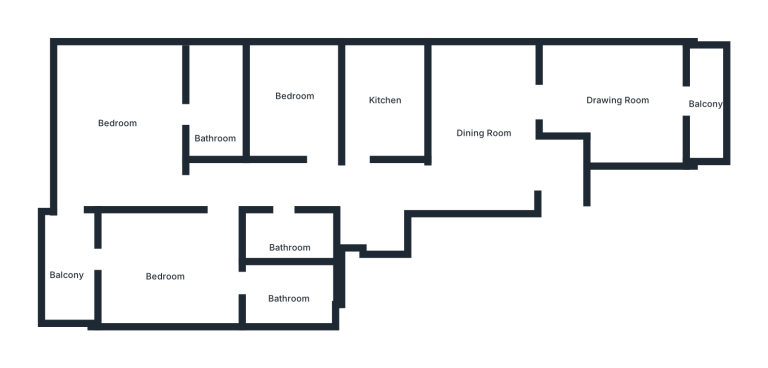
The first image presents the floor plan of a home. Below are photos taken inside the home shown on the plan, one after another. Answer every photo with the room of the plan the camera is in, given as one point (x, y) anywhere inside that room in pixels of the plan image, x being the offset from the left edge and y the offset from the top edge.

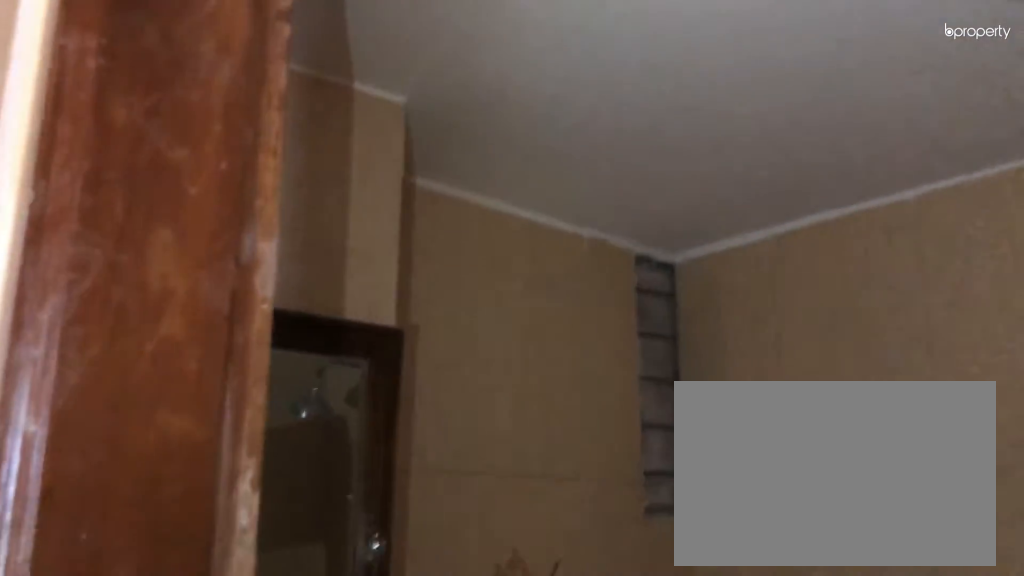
(292, 233)
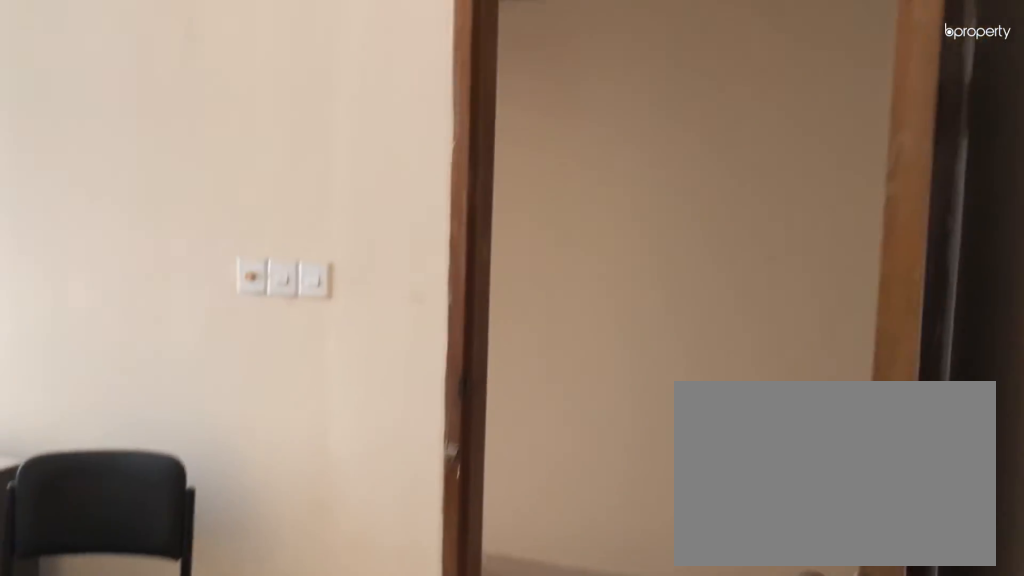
(175, 272)
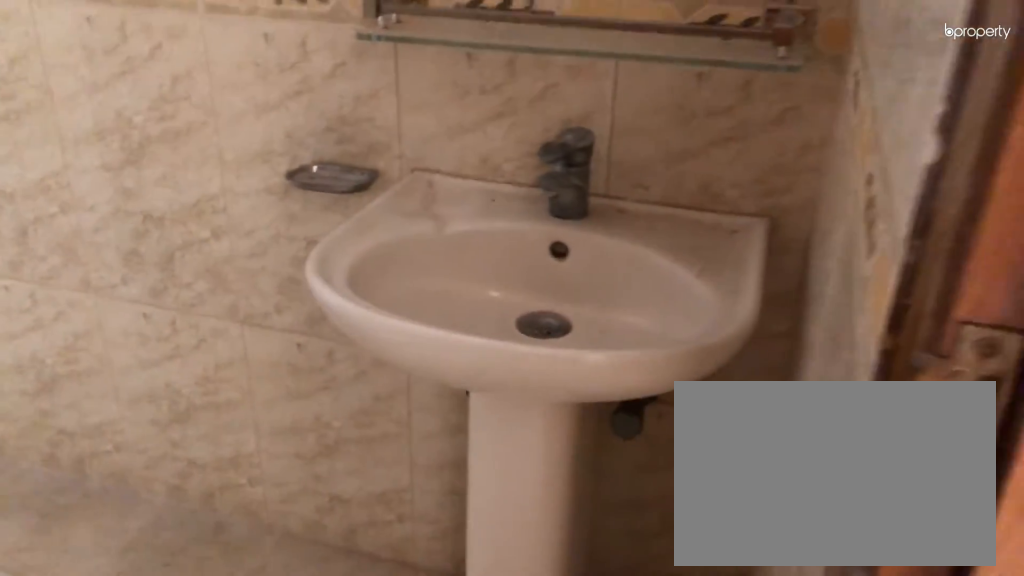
(291, 296)
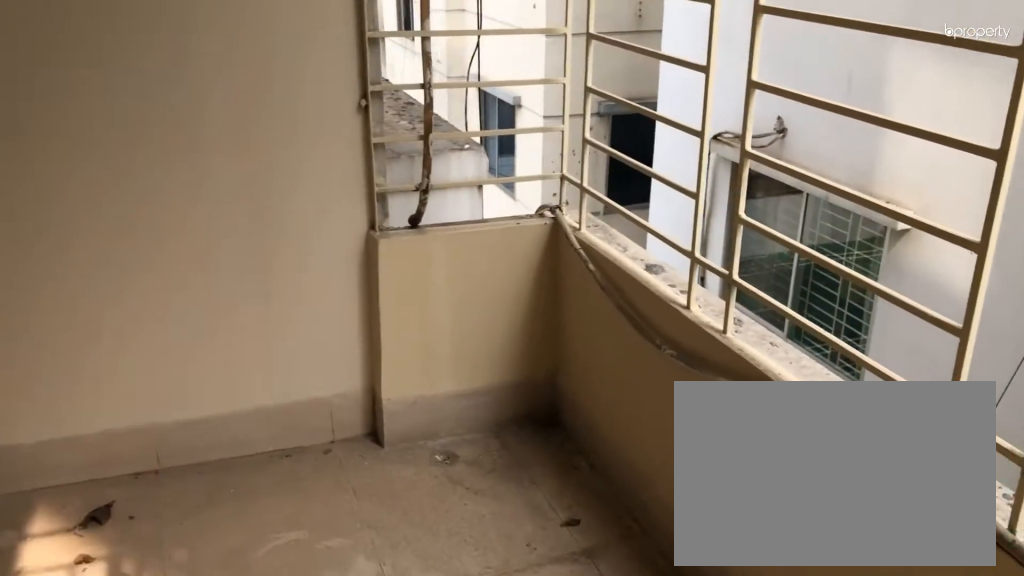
(75, 275)
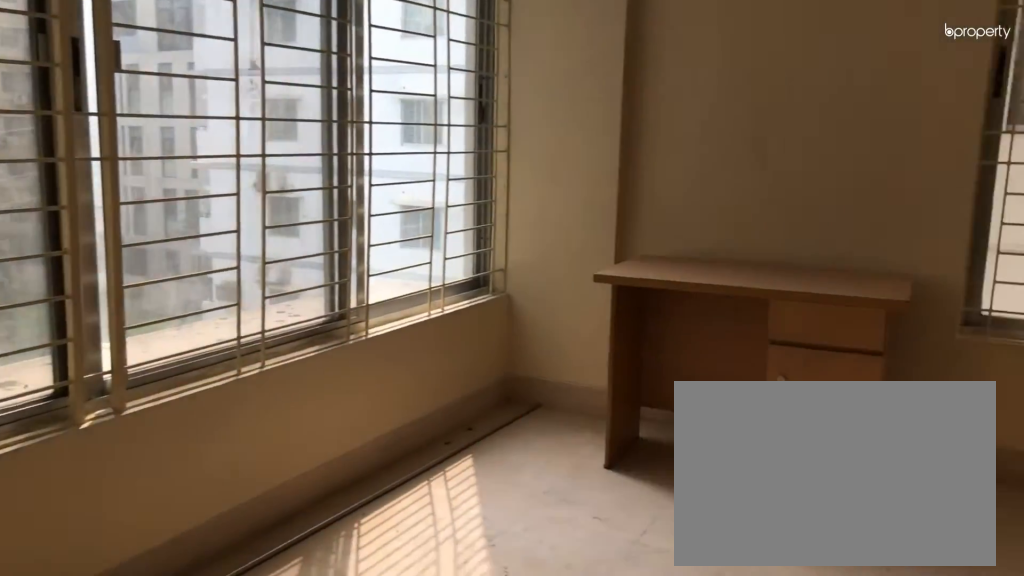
(123, 123)
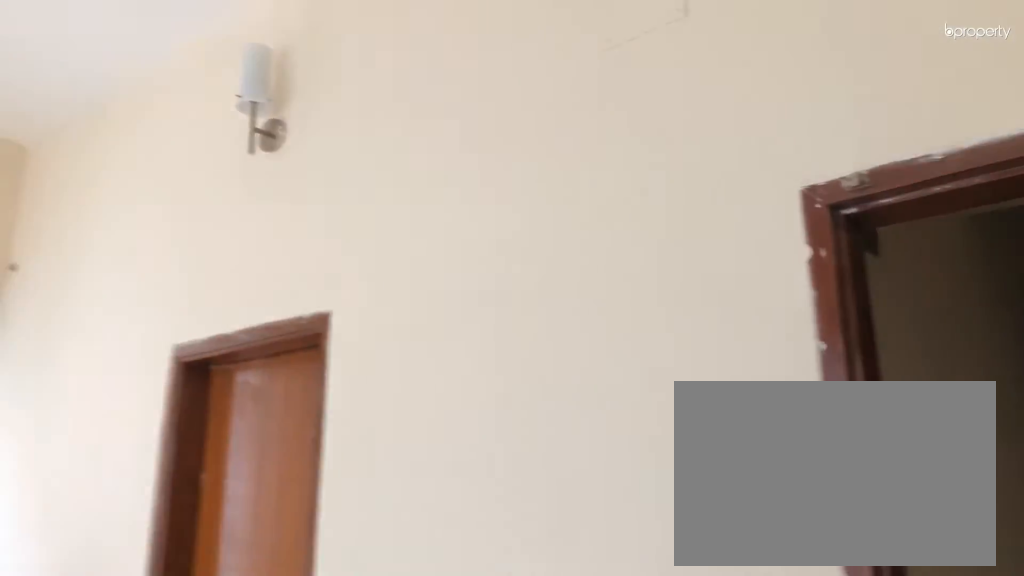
(123, 123)
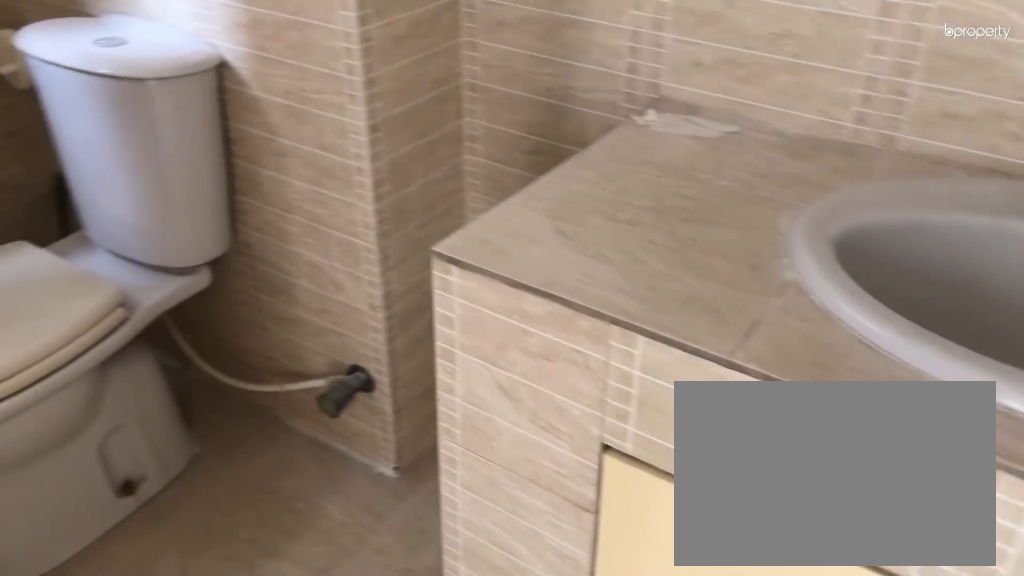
(219, 102)
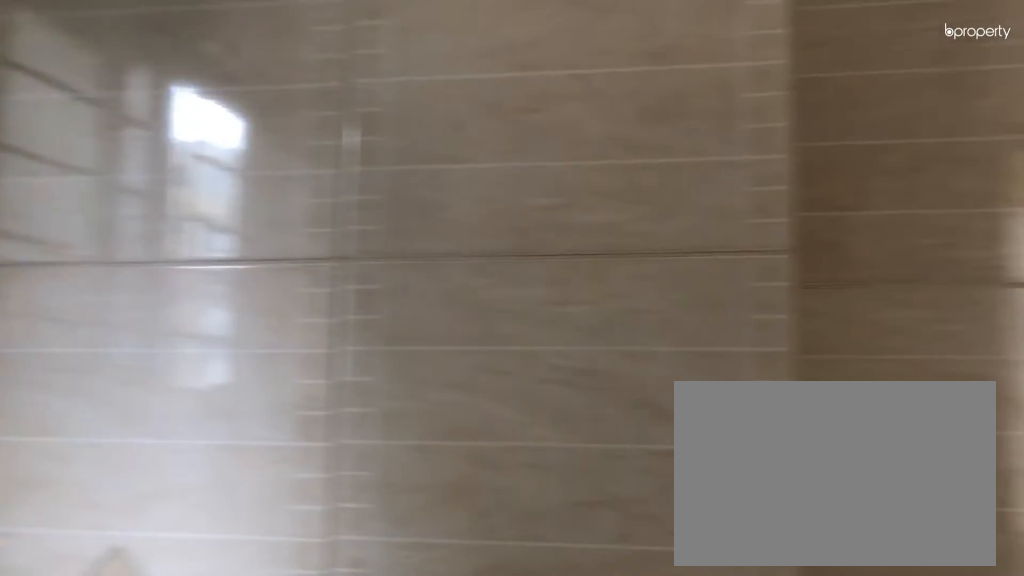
(219, 102)
